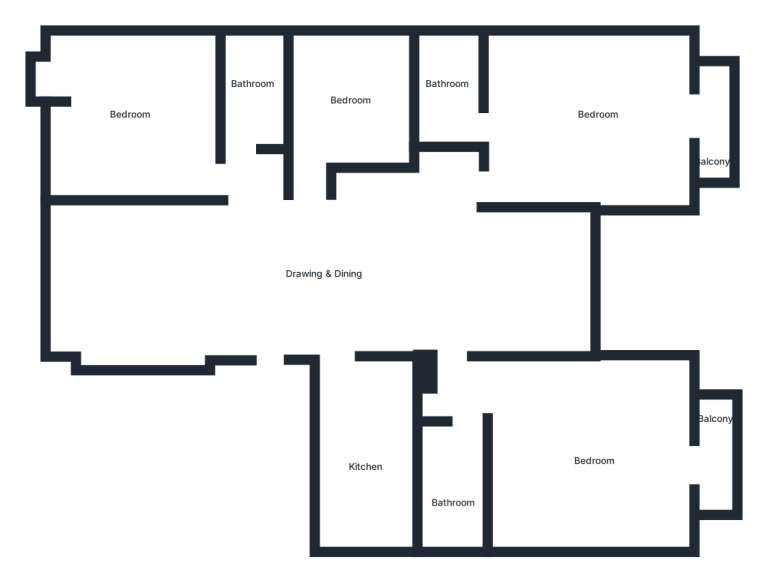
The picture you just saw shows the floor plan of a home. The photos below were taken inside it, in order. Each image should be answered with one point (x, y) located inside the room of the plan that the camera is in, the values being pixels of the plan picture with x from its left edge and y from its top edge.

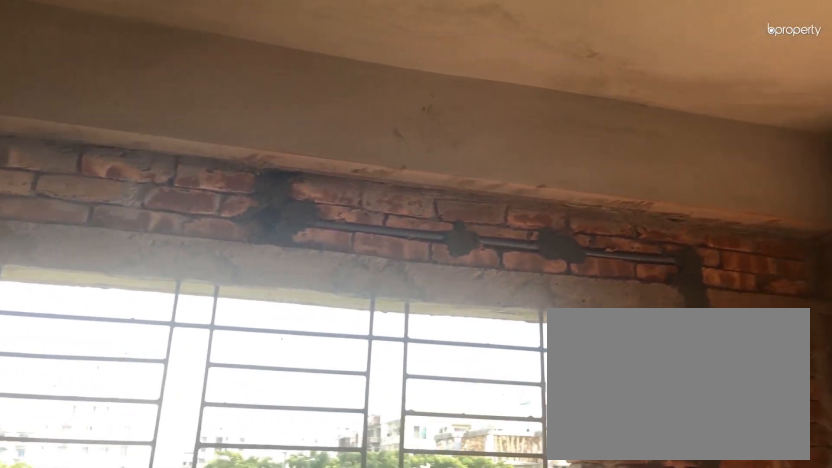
(589, 126)
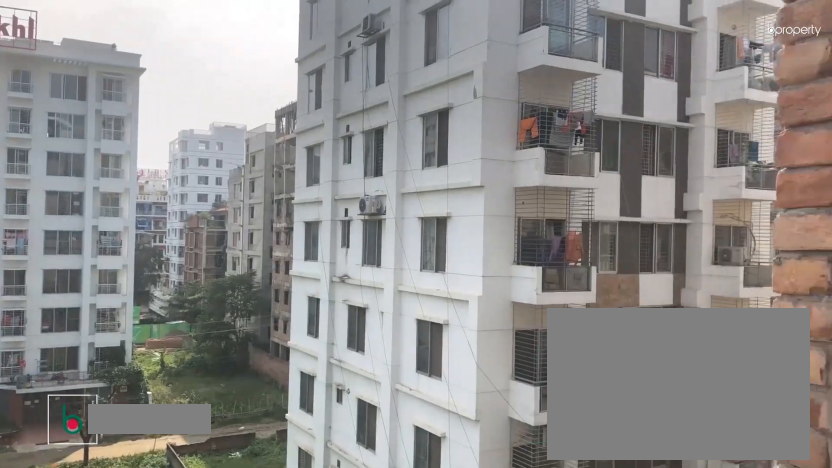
(706, 120)
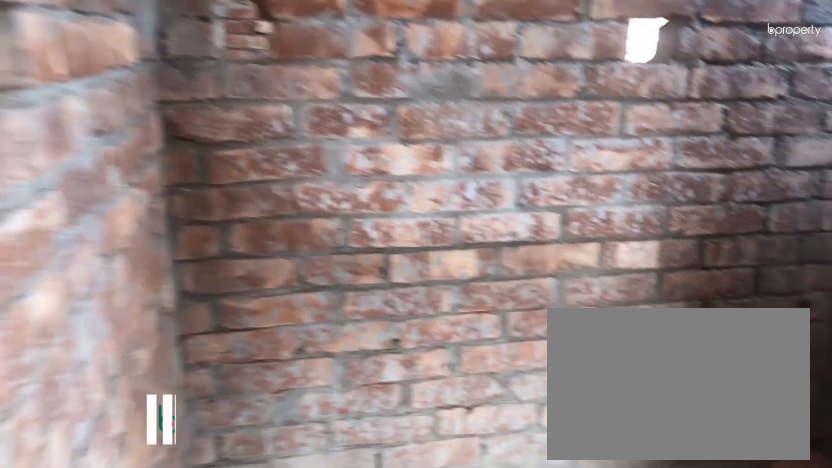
(448, 91)
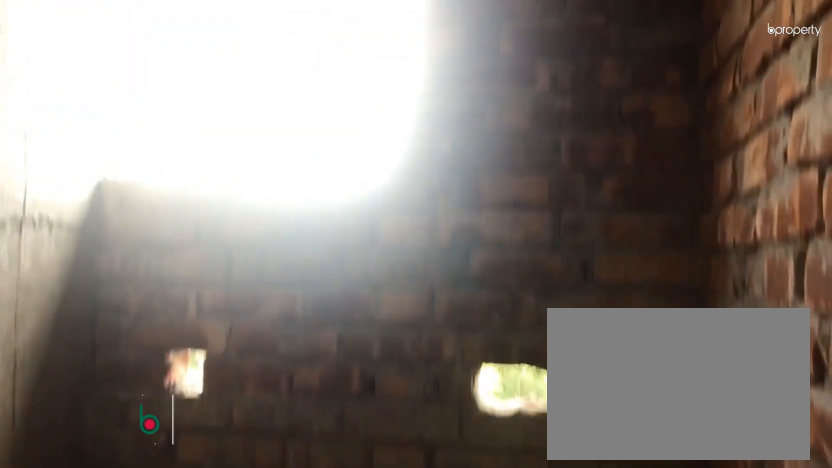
(447, 91)
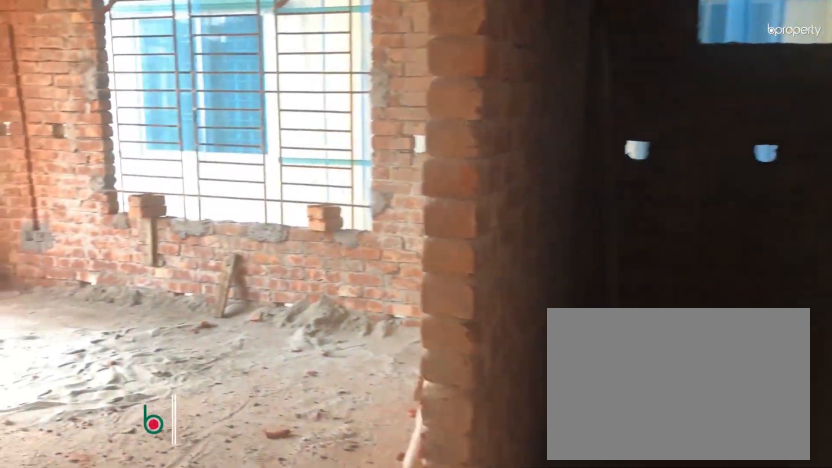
(497, 386)
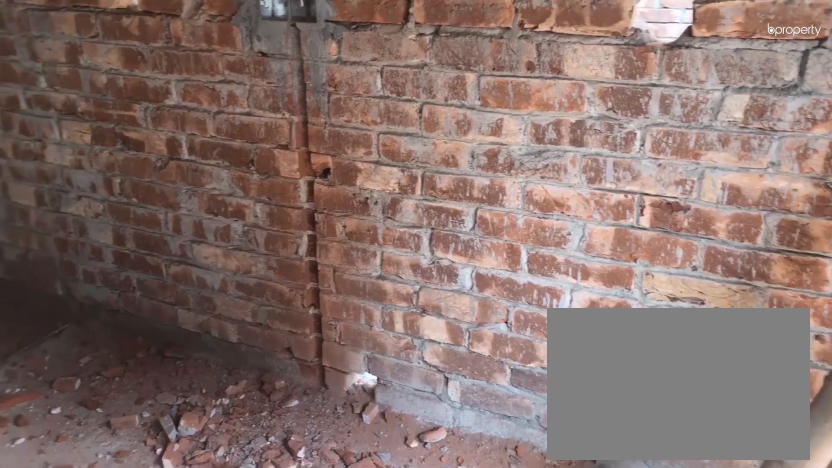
(589, 463)
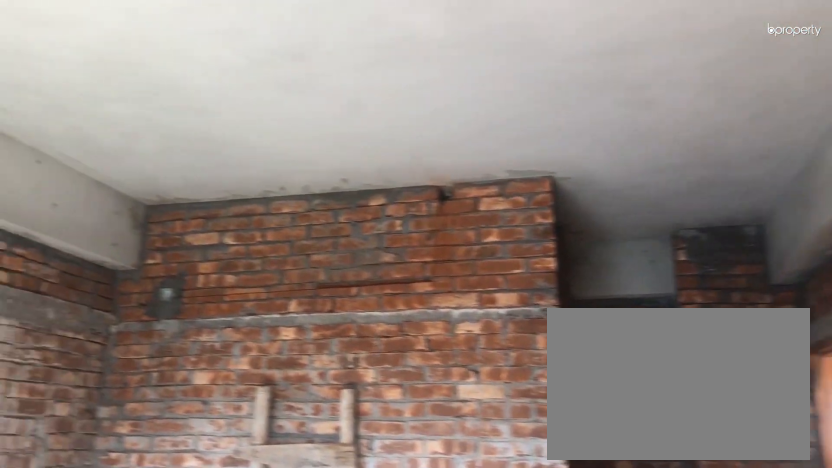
(589, 463)
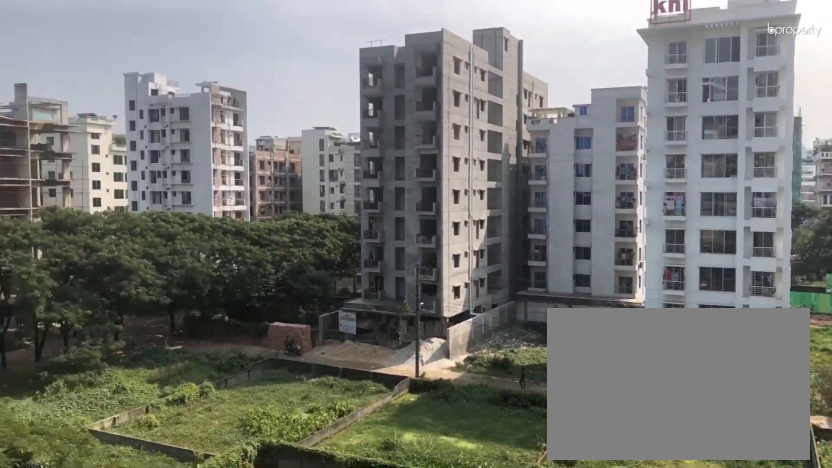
(714, 465)
